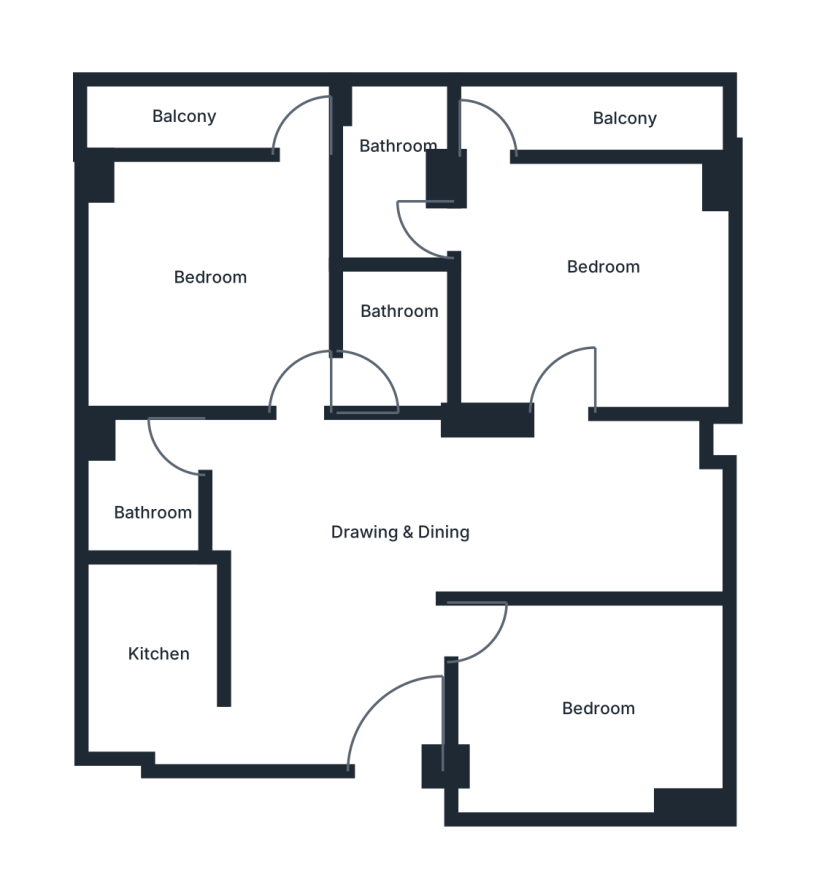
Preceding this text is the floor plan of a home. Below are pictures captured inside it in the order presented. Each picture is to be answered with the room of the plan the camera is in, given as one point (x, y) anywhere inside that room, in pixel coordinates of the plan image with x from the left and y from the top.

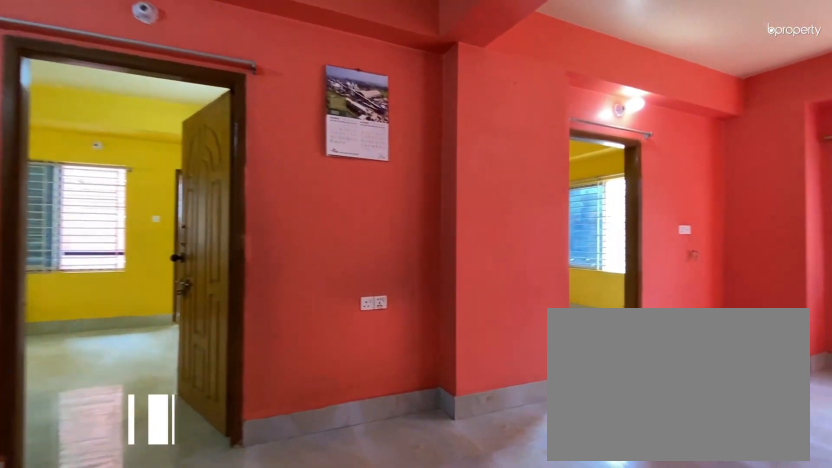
(366, 522)
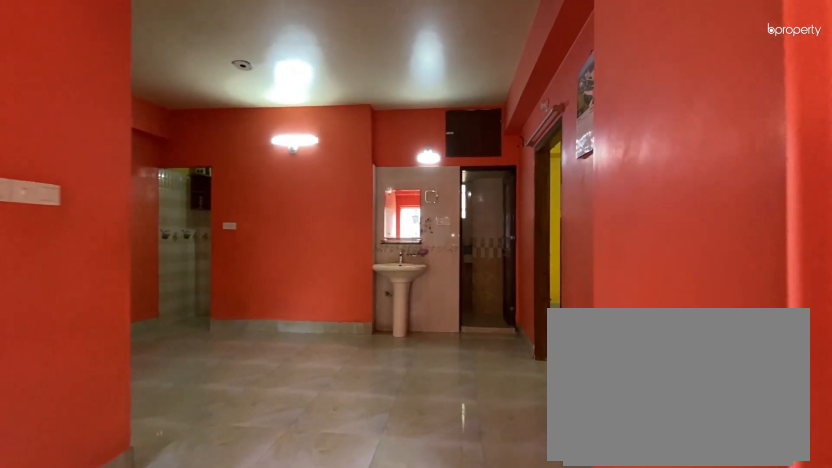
(394, 542)
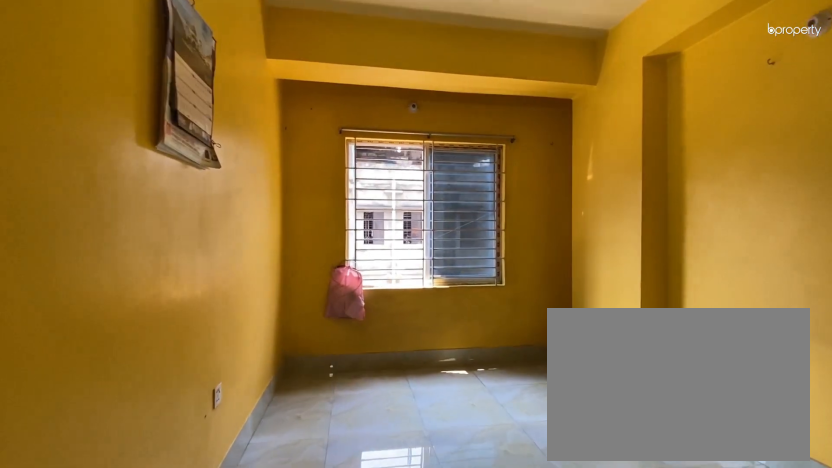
(564, 698)
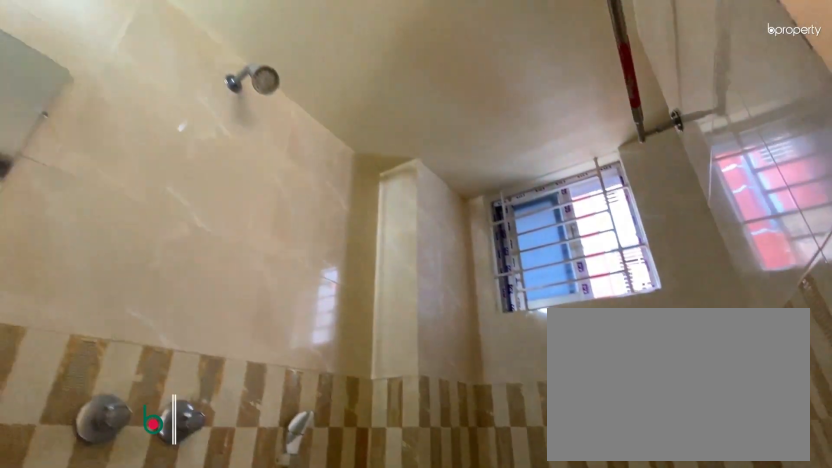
(386, 185)
